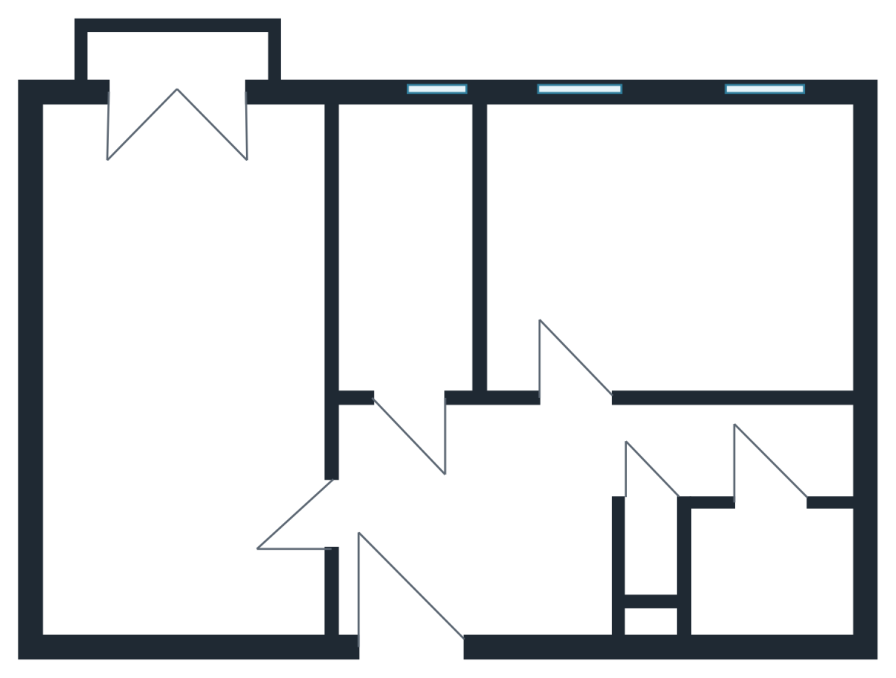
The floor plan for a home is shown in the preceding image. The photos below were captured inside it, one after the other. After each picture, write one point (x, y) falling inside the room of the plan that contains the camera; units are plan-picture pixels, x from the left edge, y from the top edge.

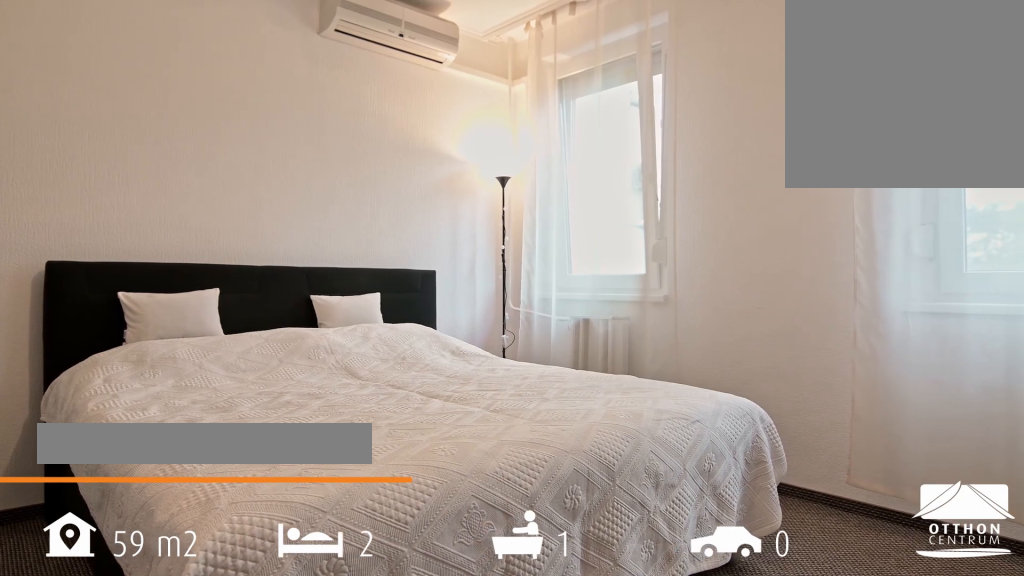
(675, 251)
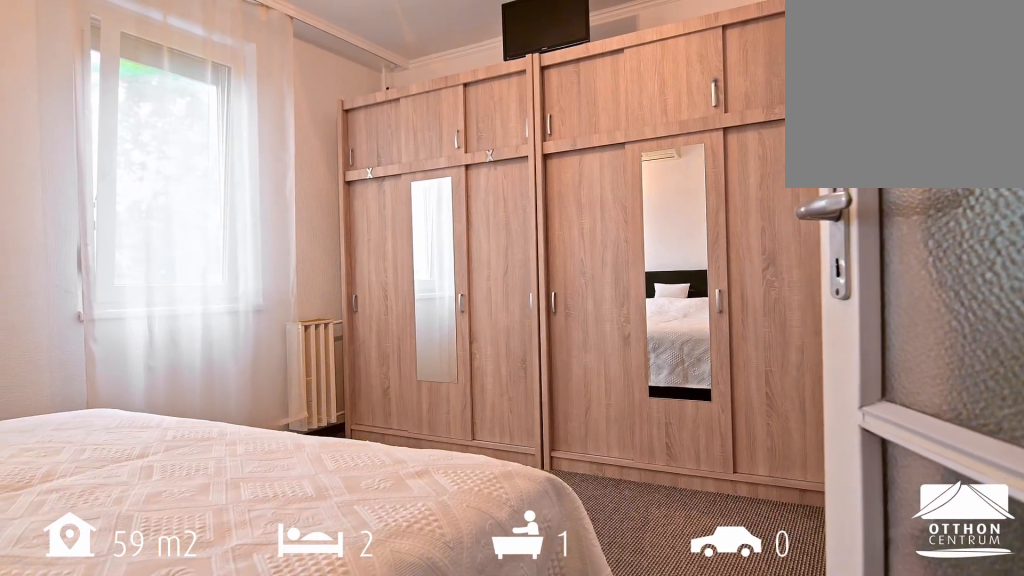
(675, 251)
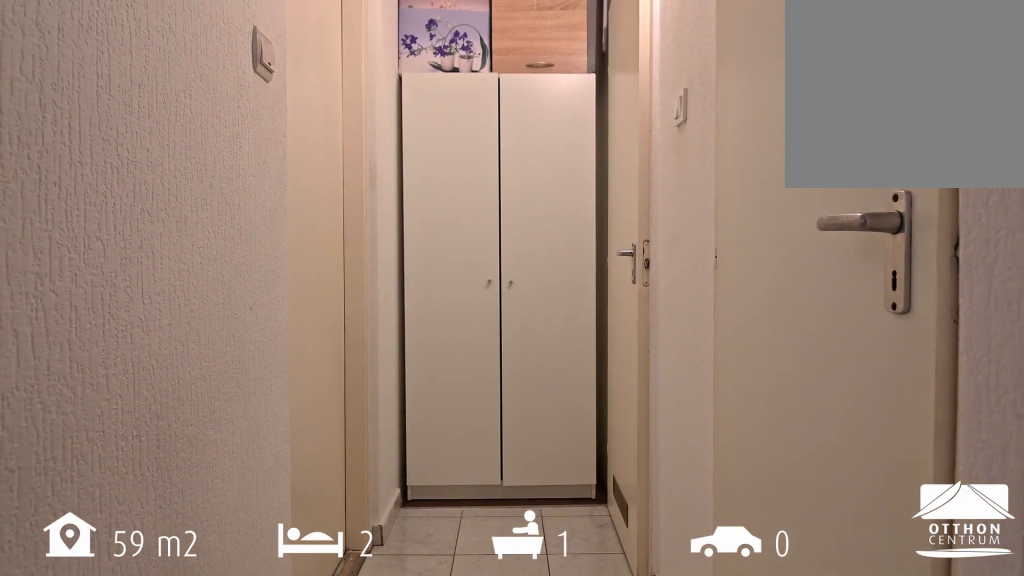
(699, 440)
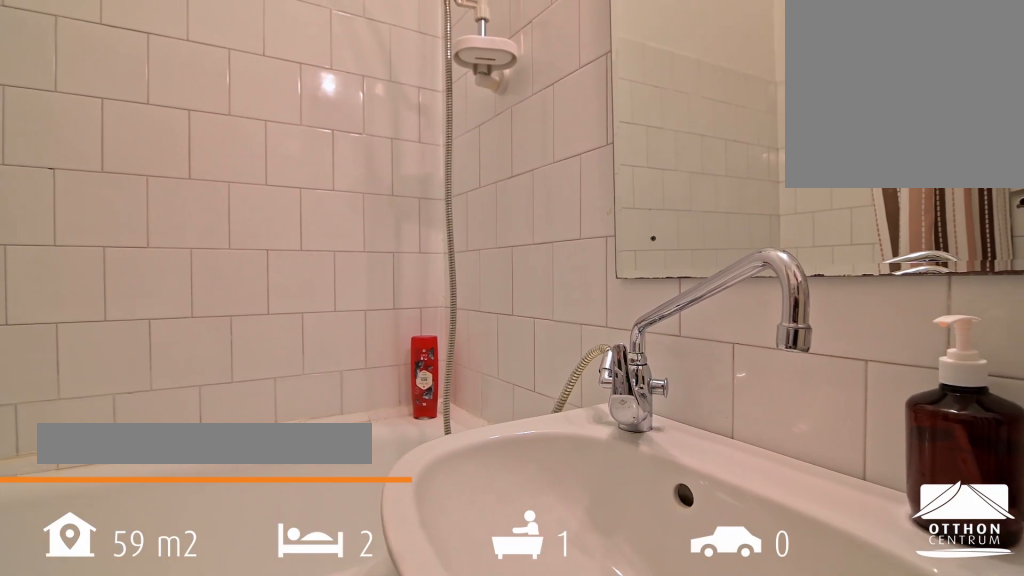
(773, 577)
